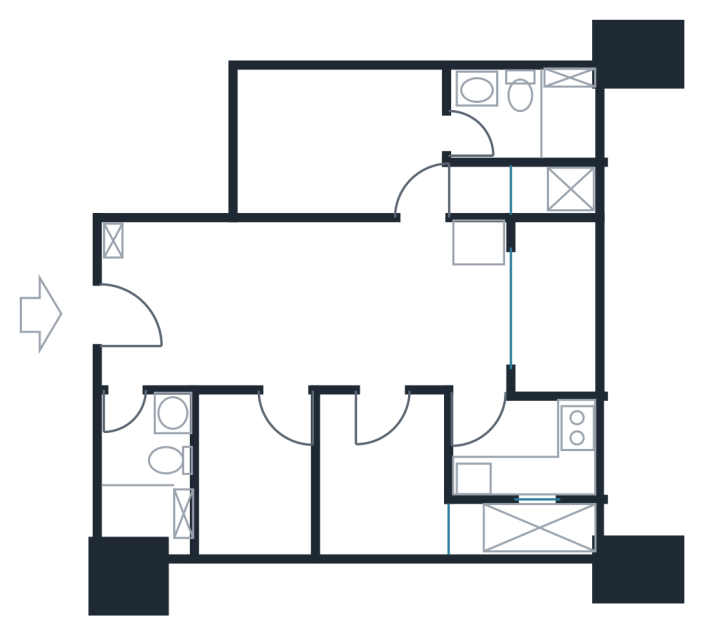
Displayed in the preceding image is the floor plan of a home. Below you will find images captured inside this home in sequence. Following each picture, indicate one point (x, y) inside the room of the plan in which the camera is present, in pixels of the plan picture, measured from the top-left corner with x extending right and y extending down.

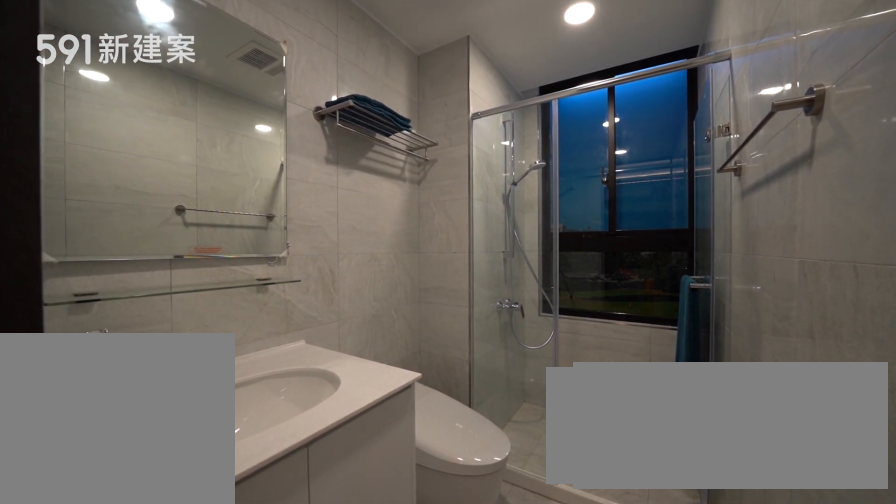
(524, 113)
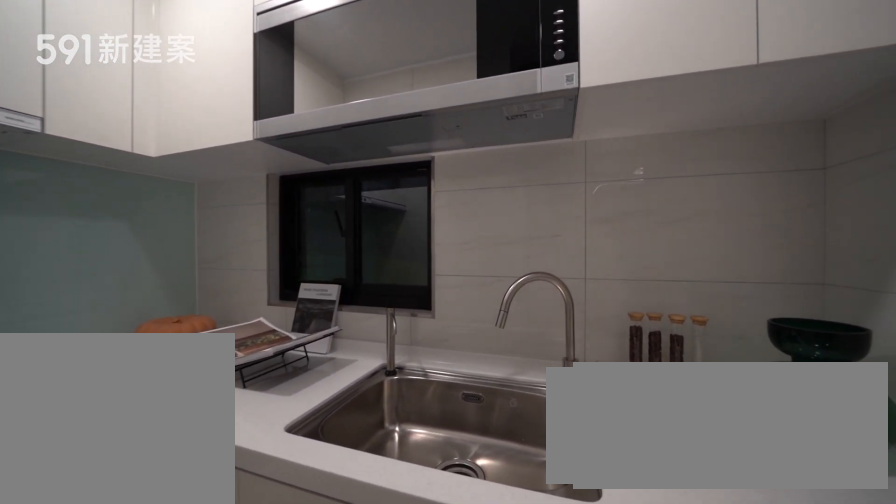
(525, 449)
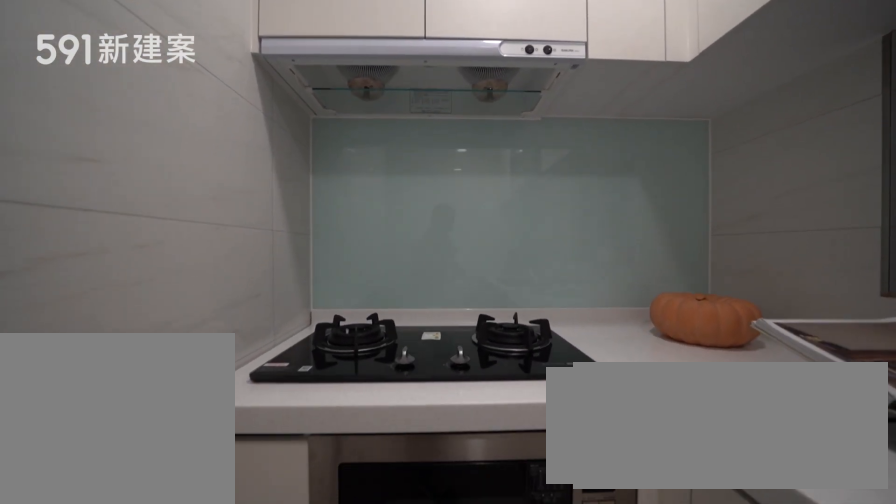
(525, 449)
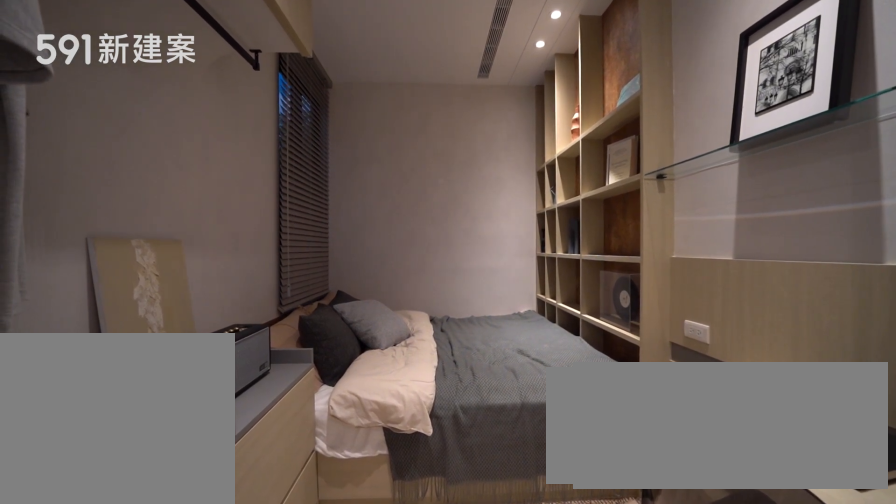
(380, 478)
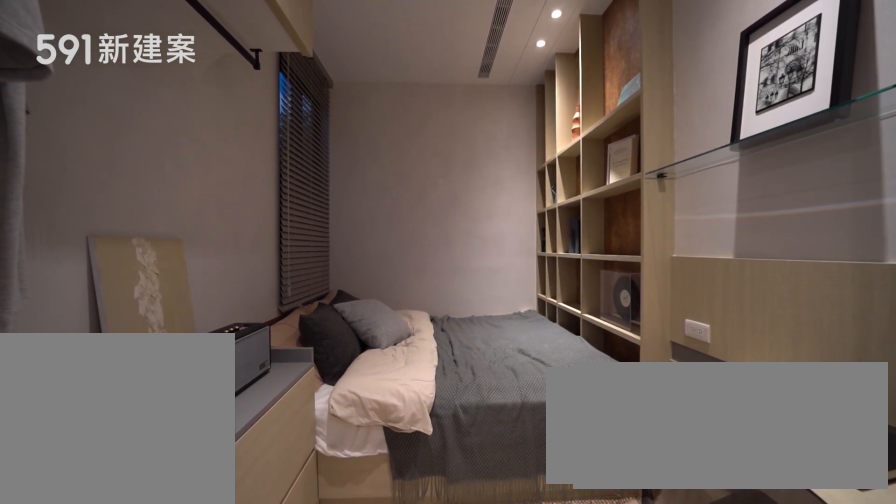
(380, 478)
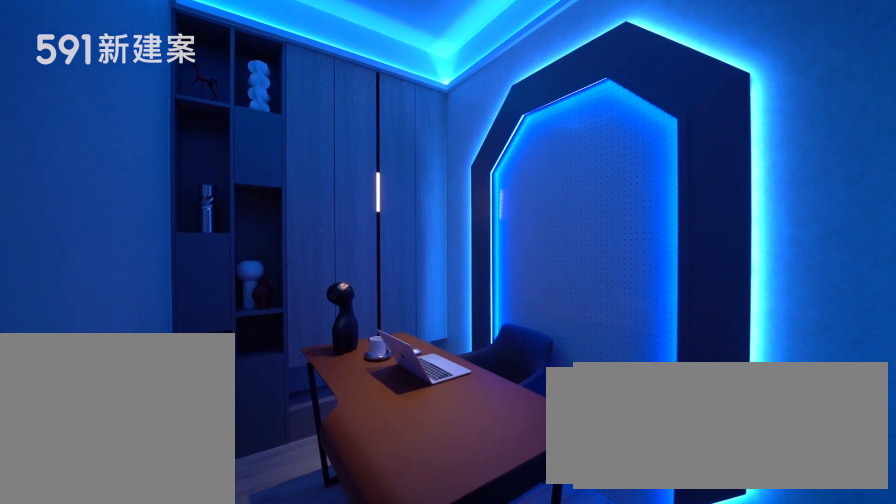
(251, 474)
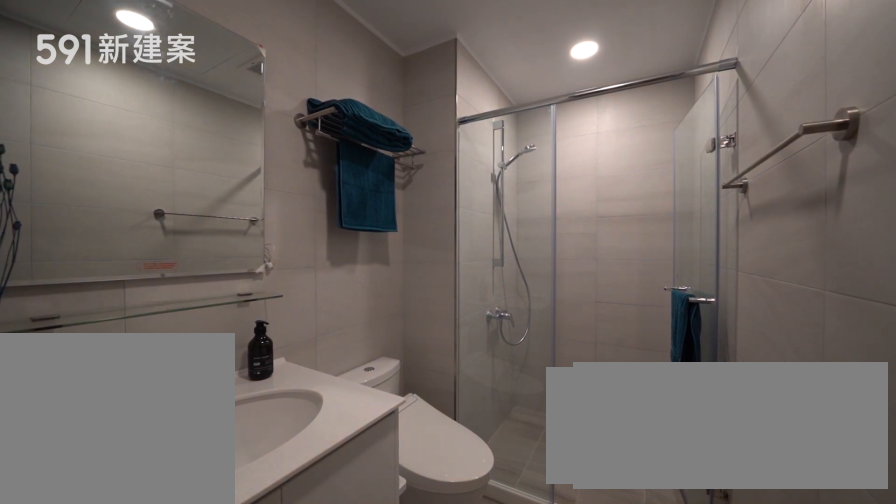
(146, 462)
